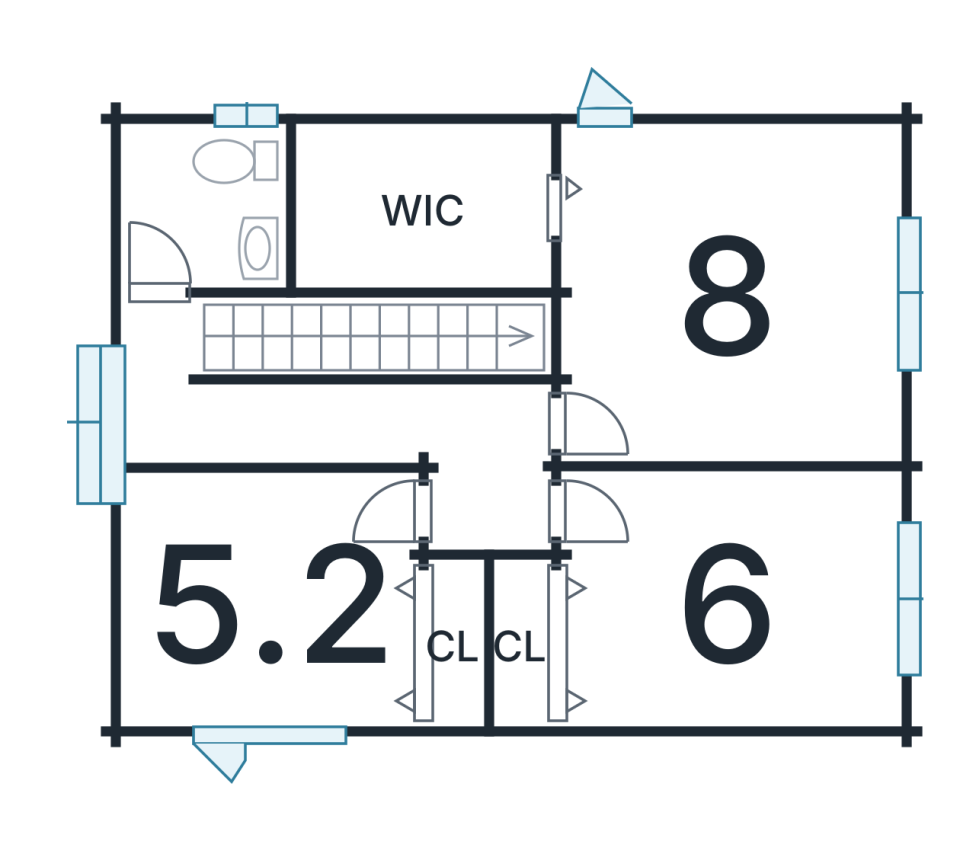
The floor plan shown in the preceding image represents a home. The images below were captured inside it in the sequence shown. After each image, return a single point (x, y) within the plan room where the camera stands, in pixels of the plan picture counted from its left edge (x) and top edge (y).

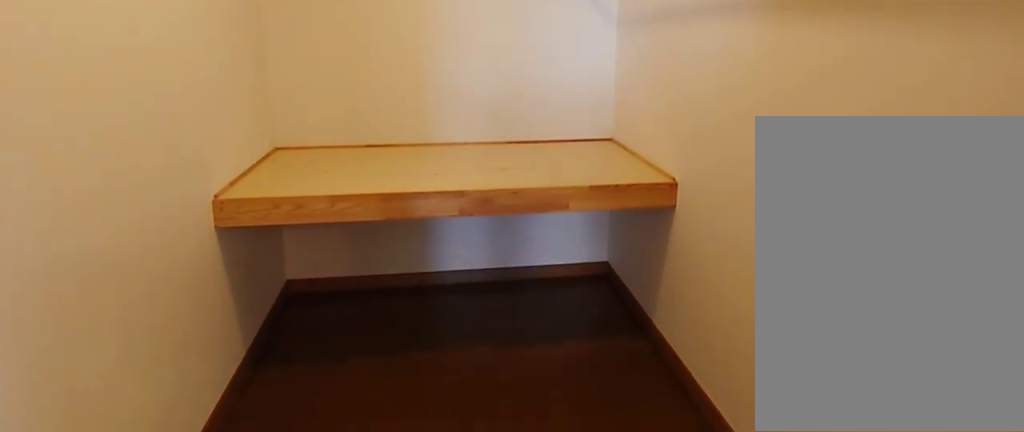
(426, 219)
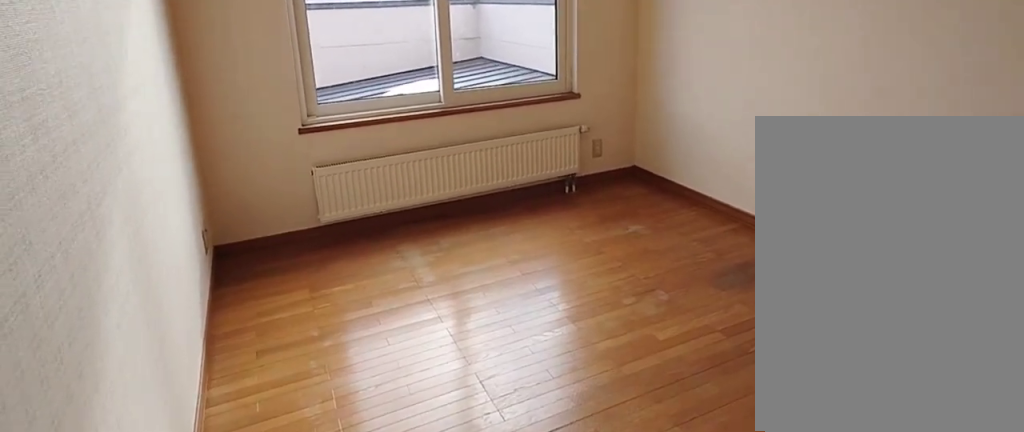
(730, 607)
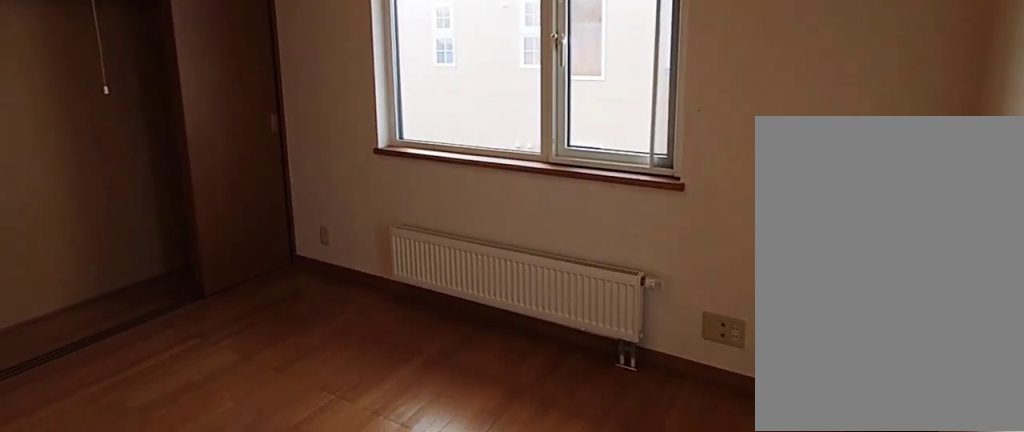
(271, 614)
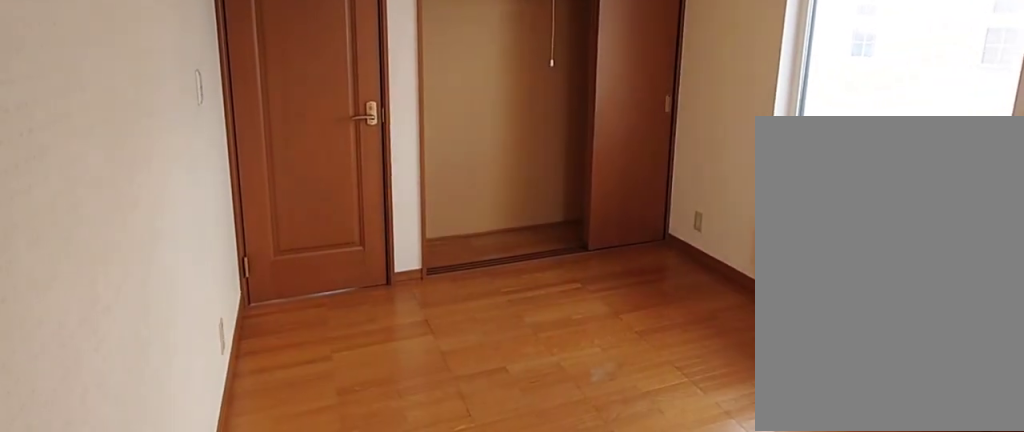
(271, 614)
